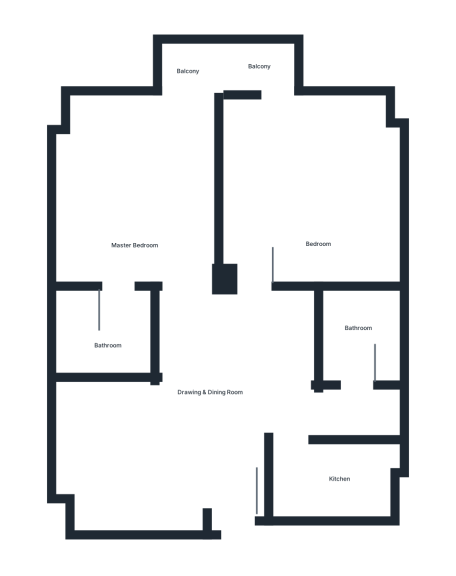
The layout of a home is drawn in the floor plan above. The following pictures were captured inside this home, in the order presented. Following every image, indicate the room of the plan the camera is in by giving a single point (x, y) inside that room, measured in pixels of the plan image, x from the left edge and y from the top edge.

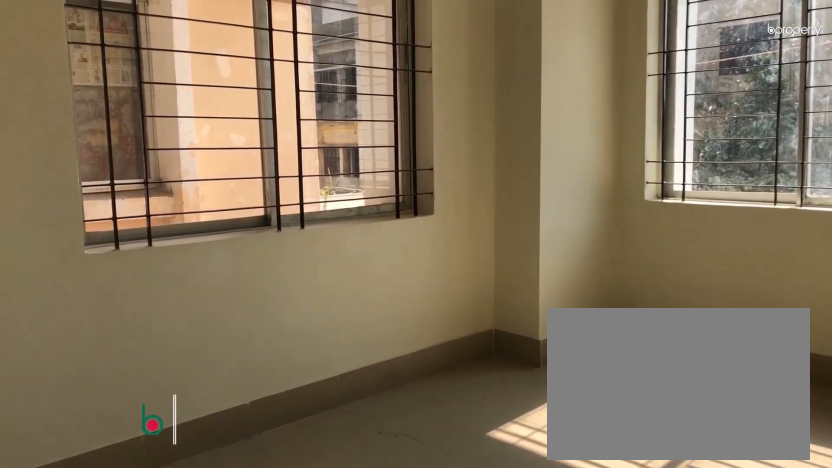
(116, 203)
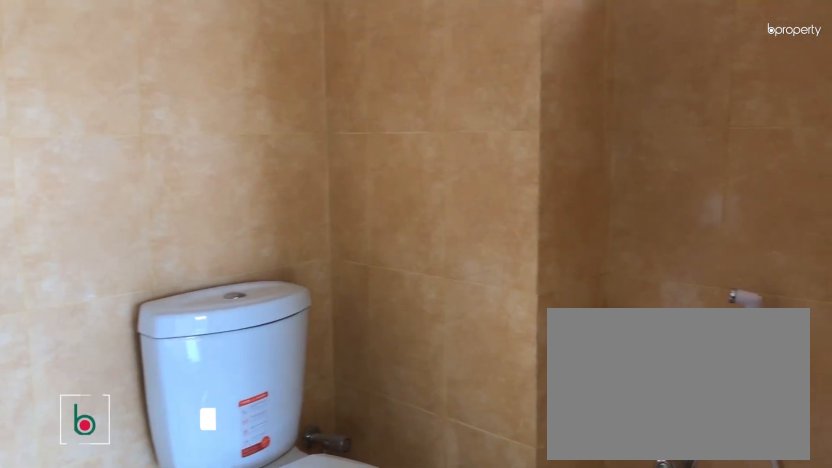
(108, 342)
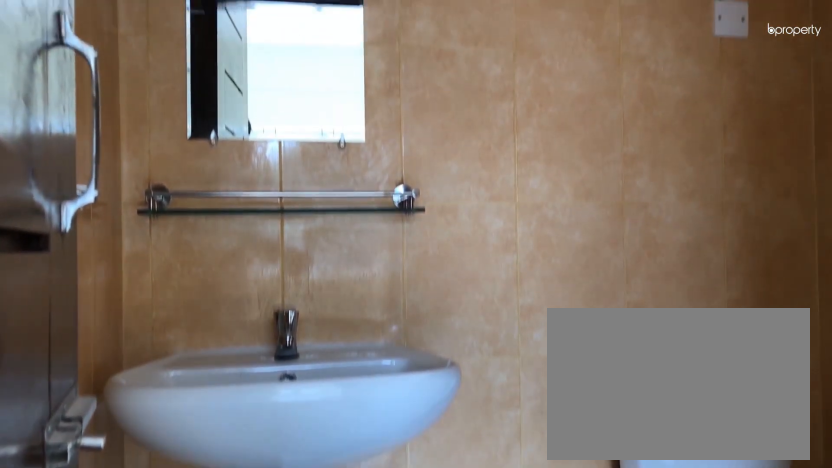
(108, 342)
